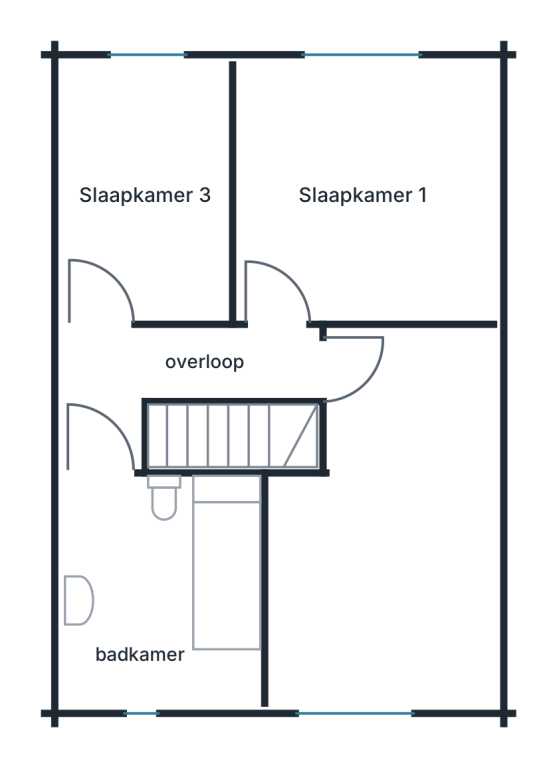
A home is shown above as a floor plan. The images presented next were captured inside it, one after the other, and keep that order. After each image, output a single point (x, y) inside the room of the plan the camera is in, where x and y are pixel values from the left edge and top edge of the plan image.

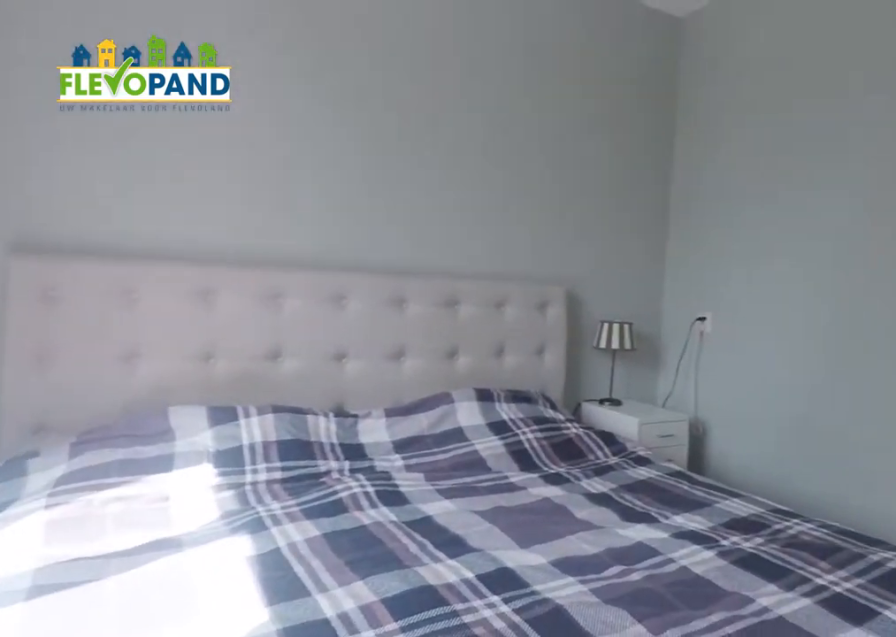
(365, 191)
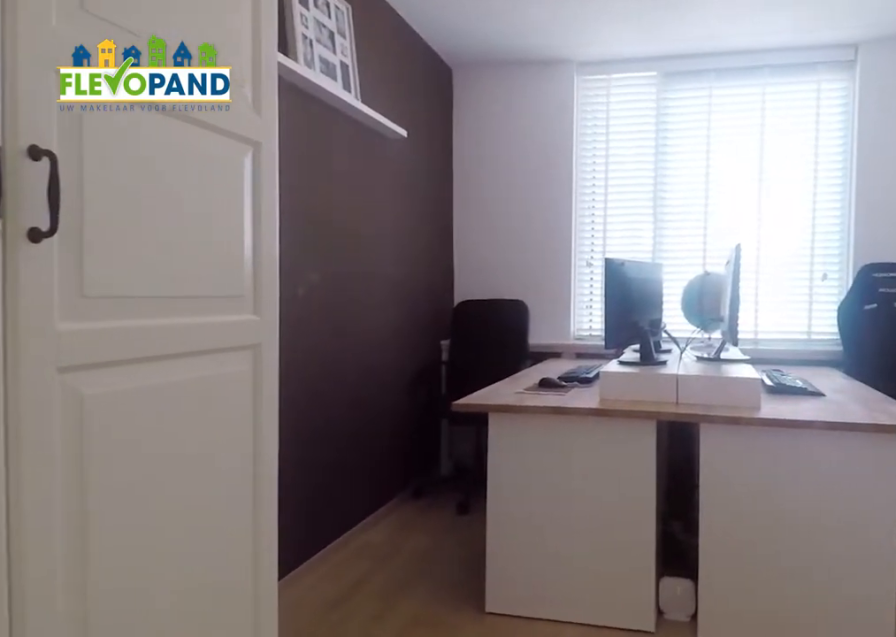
(389, 531)
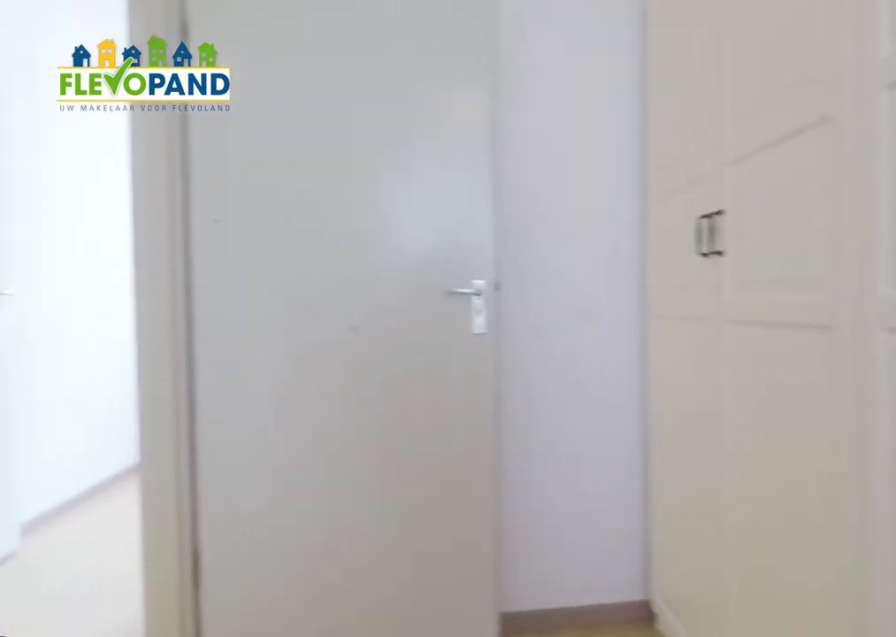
(389, 531)
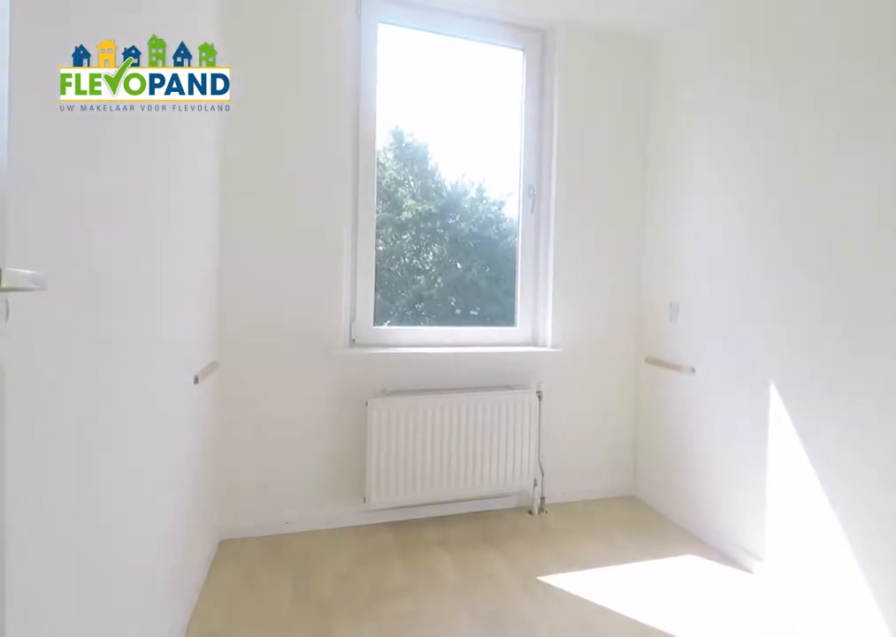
(145, 191)
